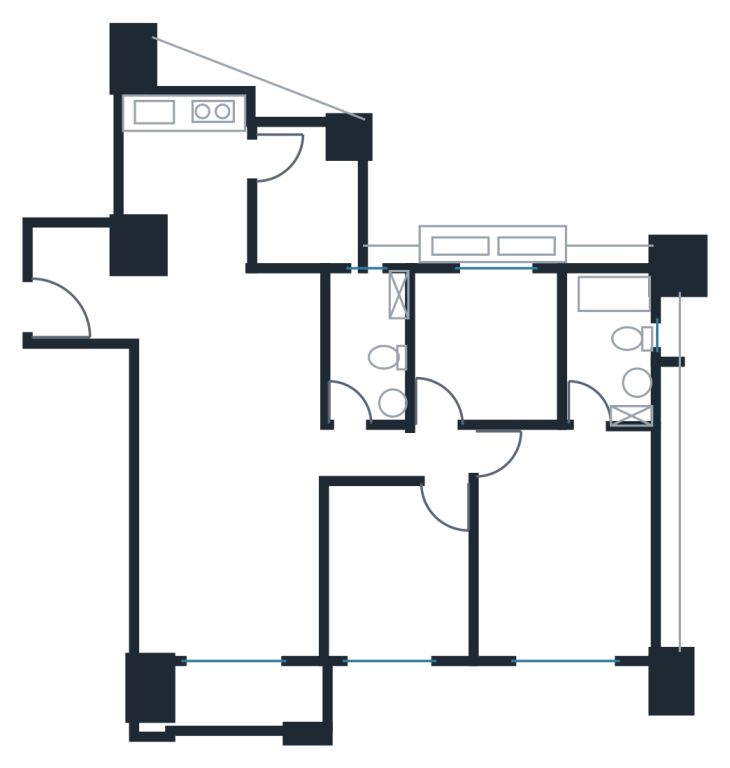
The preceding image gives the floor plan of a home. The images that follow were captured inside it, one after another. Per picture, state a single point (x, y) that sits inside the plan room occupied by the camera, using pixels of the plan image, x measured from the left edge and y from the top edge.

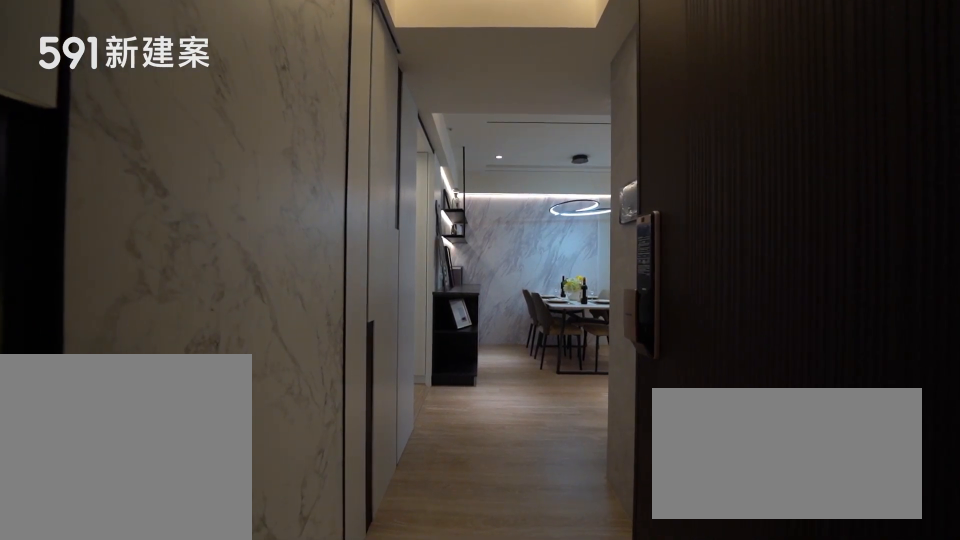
(90, 286)
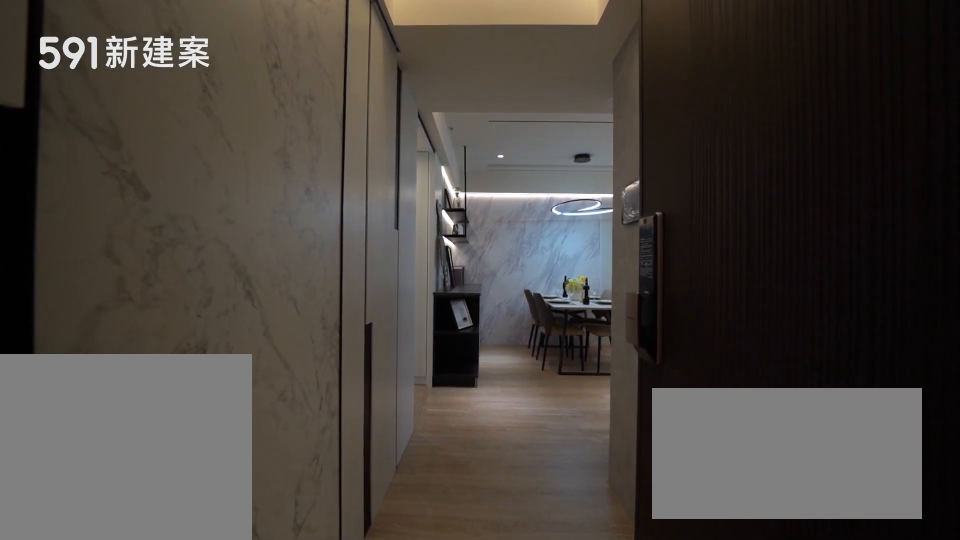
(90, 286)
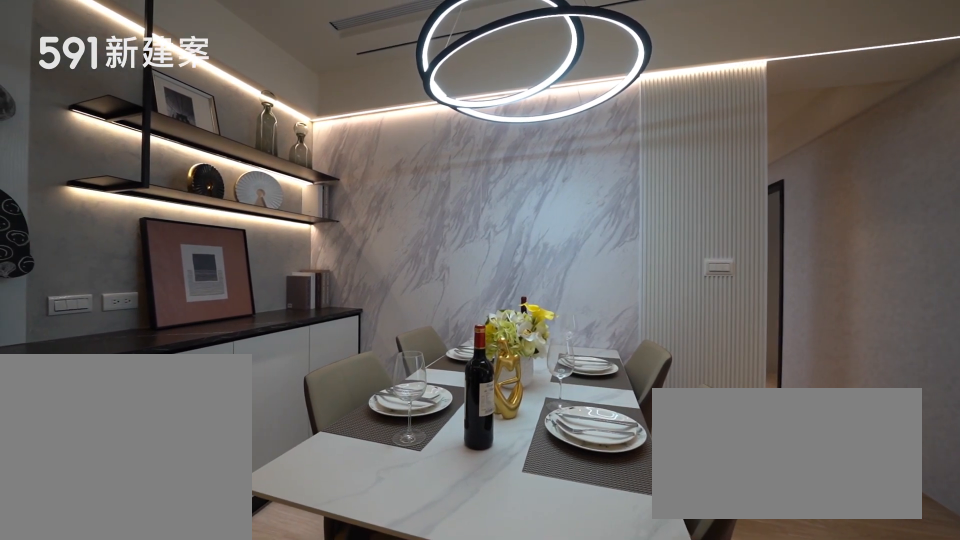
(234, 360)
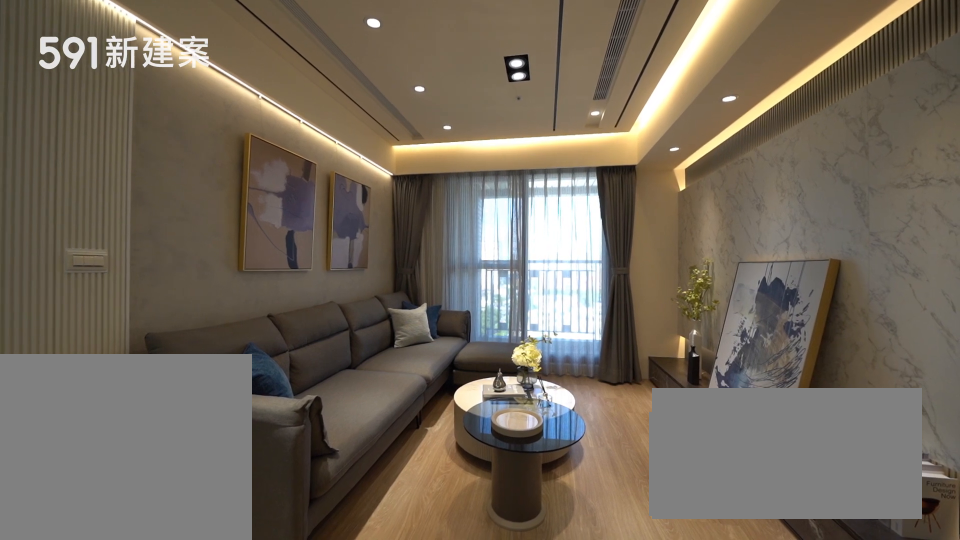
(231, 574)
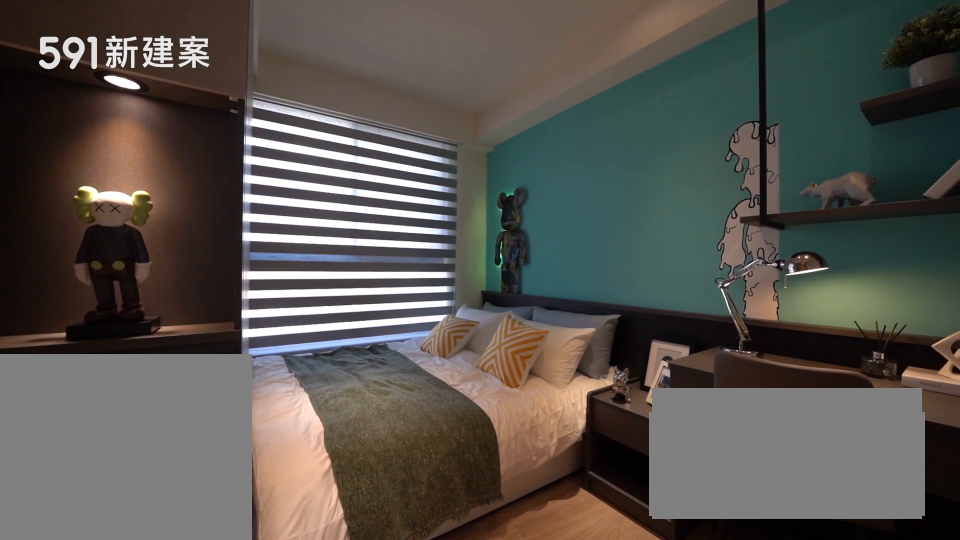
(394, 575)
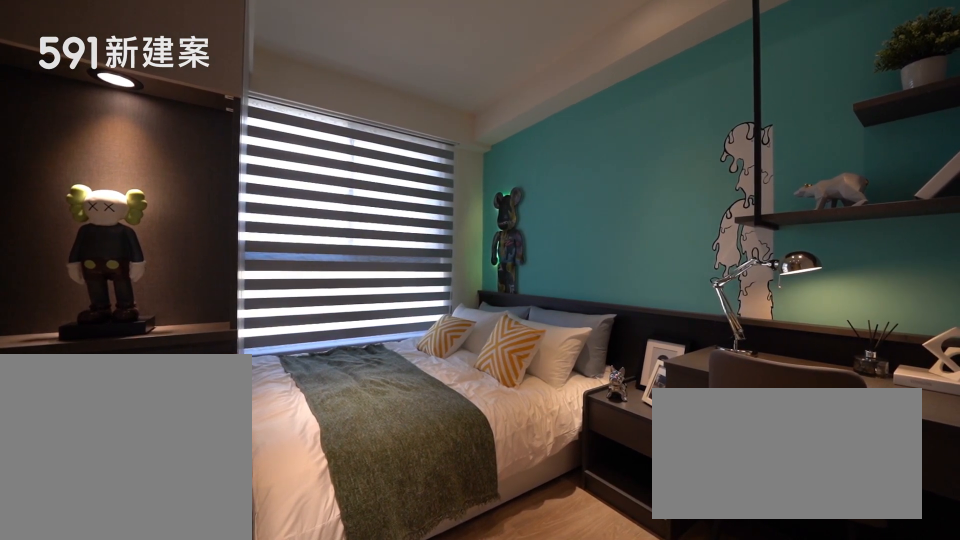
(394, 575)
